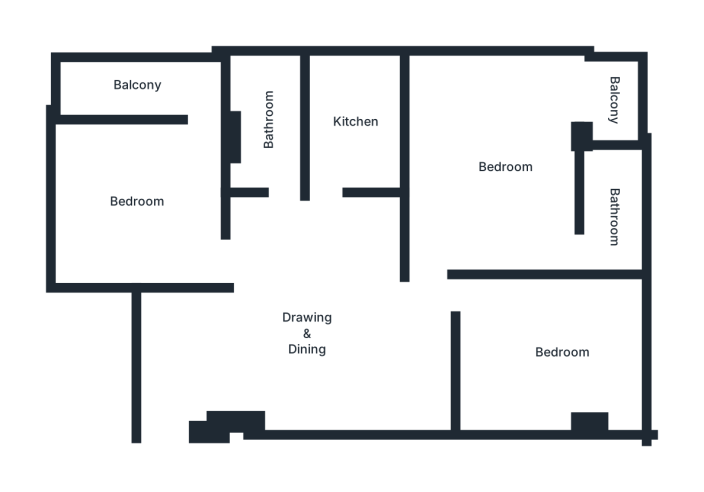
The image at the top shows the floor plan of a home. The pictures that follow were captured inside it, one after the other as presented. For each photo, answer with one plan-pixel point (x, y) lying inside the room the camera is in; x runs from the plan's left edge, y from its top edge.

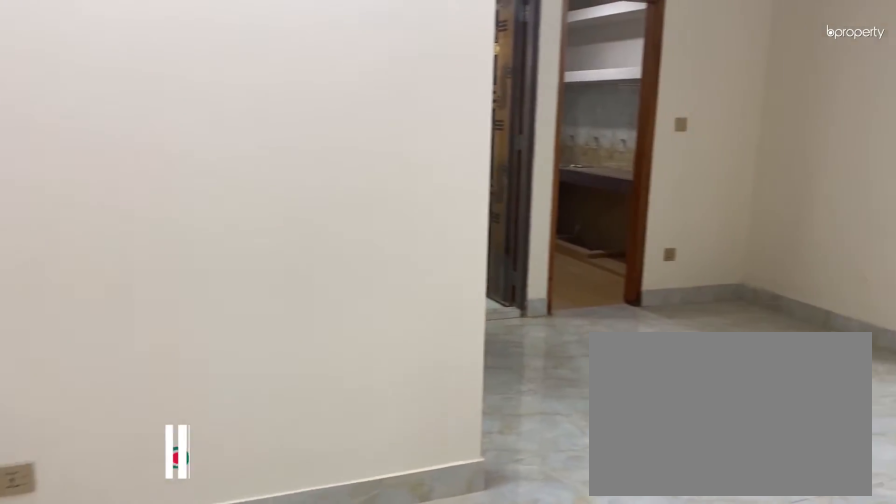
(314, 339)
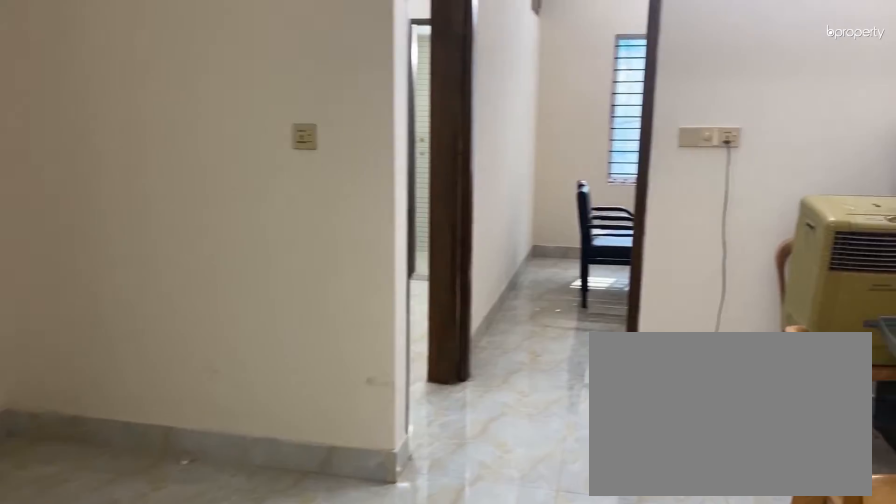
(314, 339)
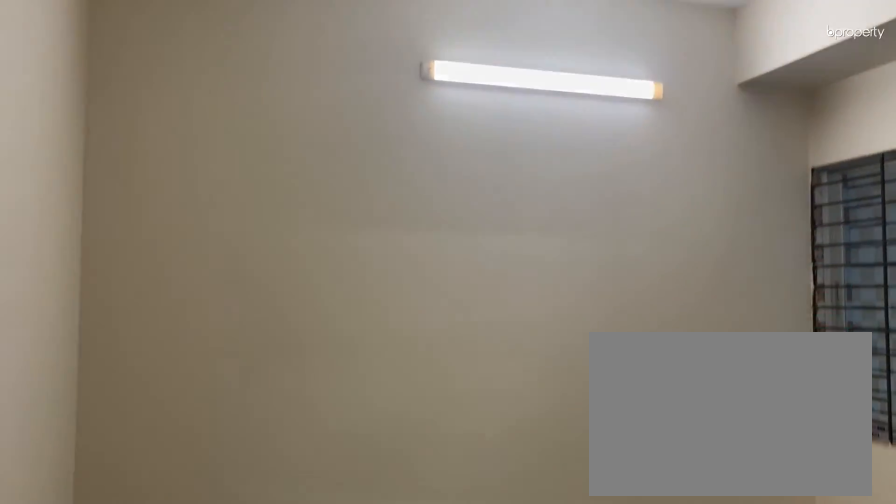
(142, 203)
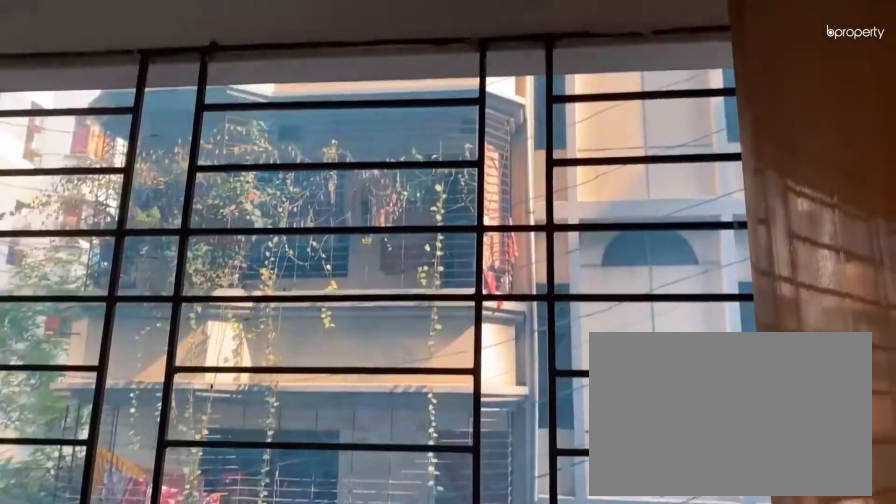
(150, 83)
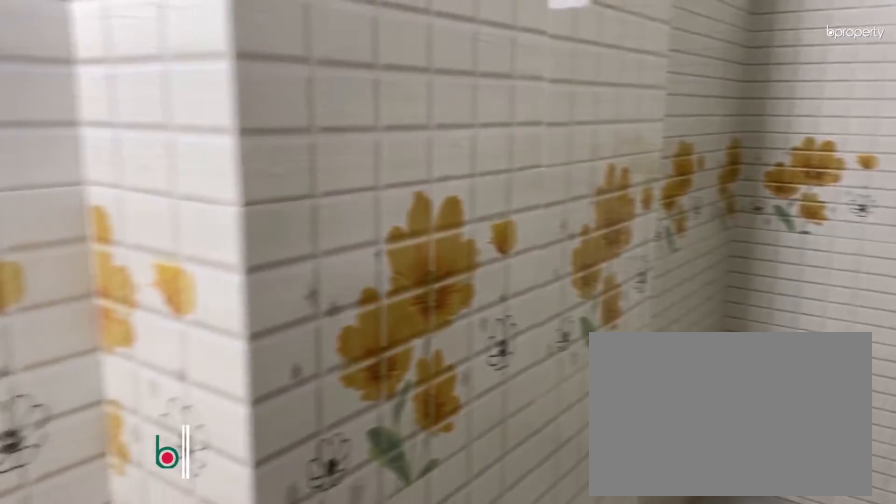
(271, 117)
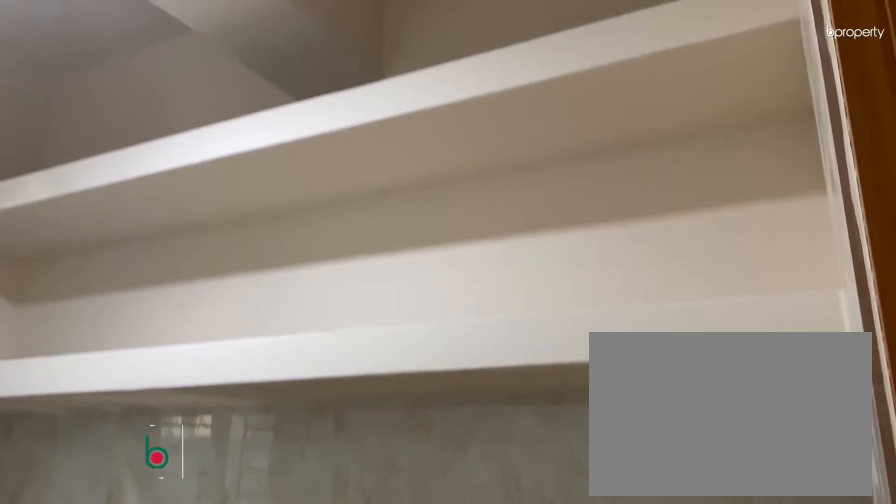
(350, 123)
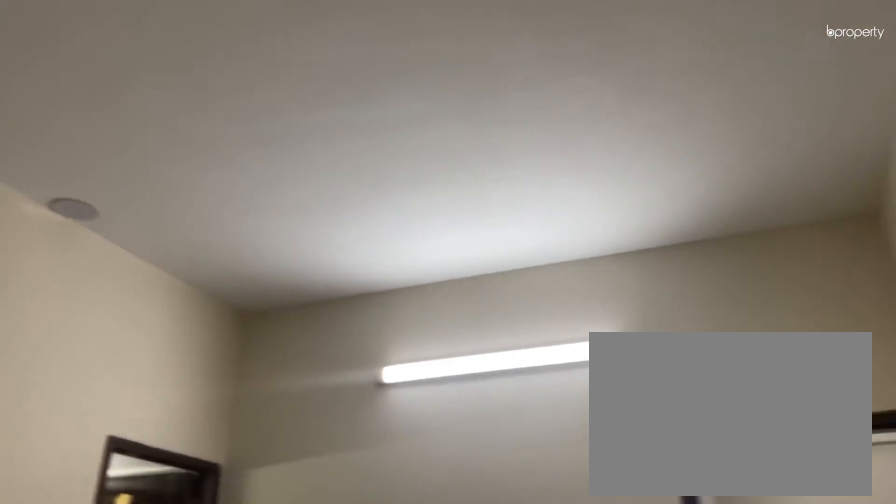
(506, 166)
